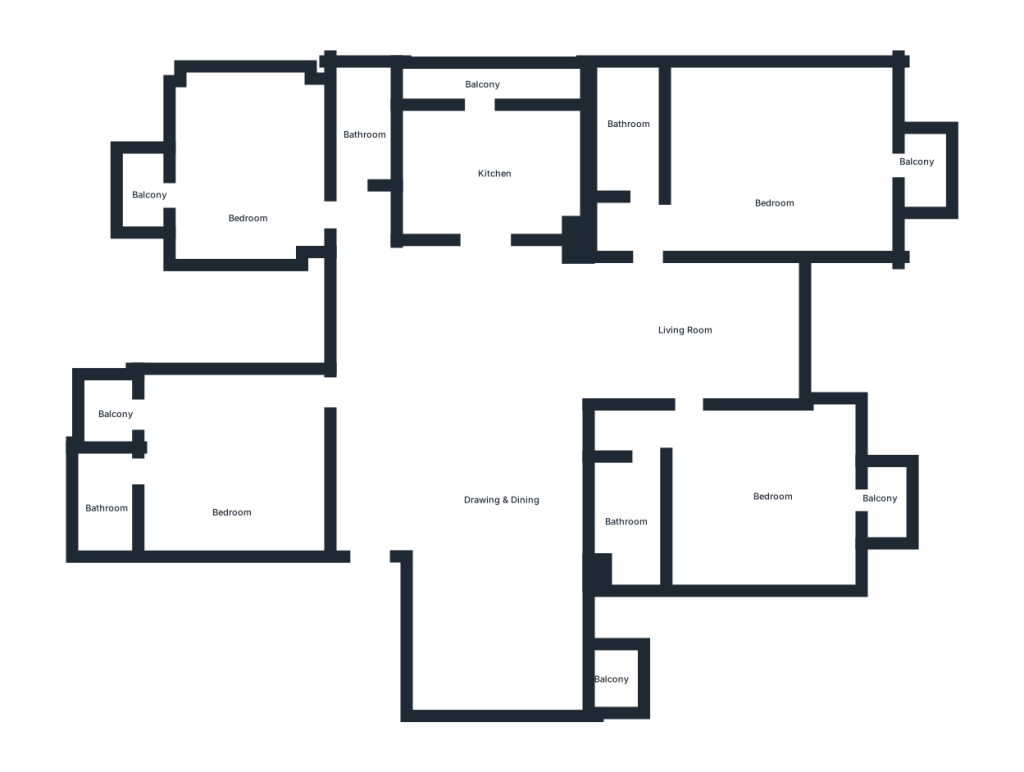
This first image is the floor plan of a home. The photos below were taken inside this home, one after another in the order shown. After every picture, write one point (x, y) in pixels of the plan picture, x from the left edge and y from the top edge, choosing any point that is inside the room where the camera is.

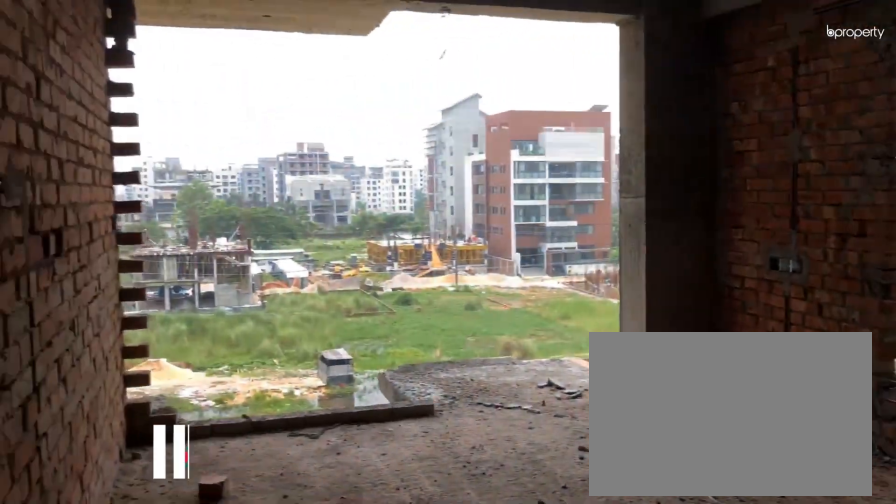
(758, 495)
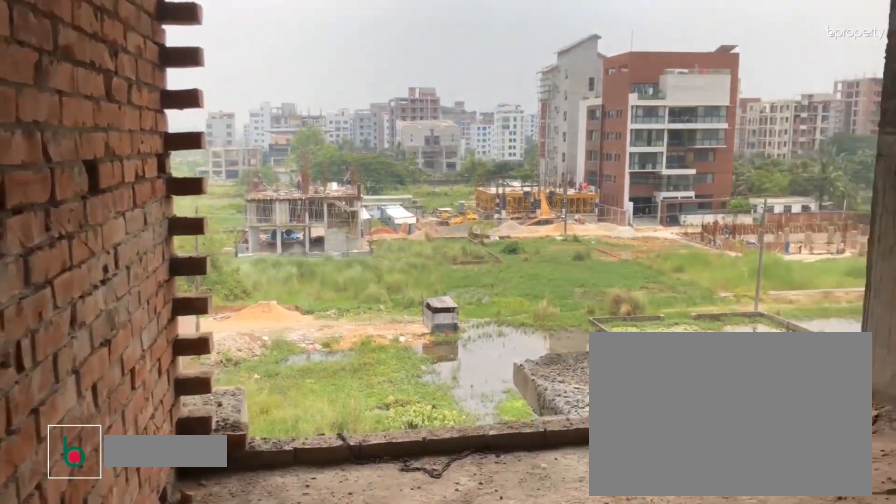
(758, 495)
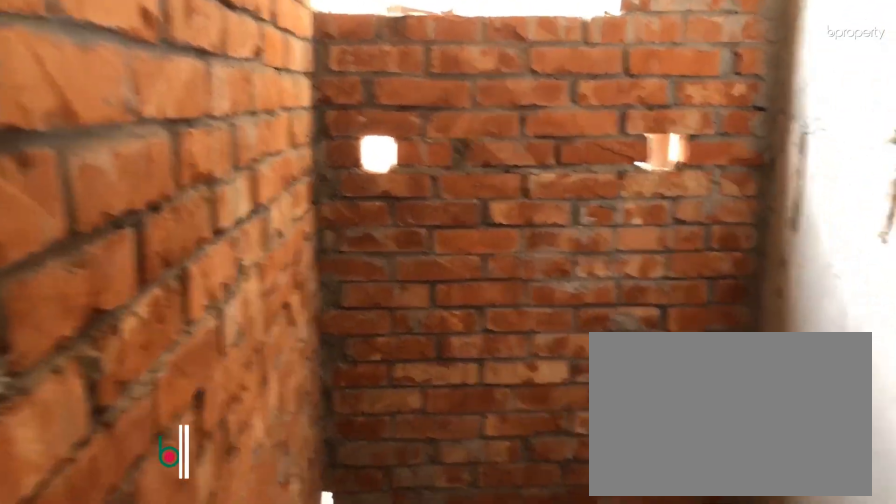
(625, 535)
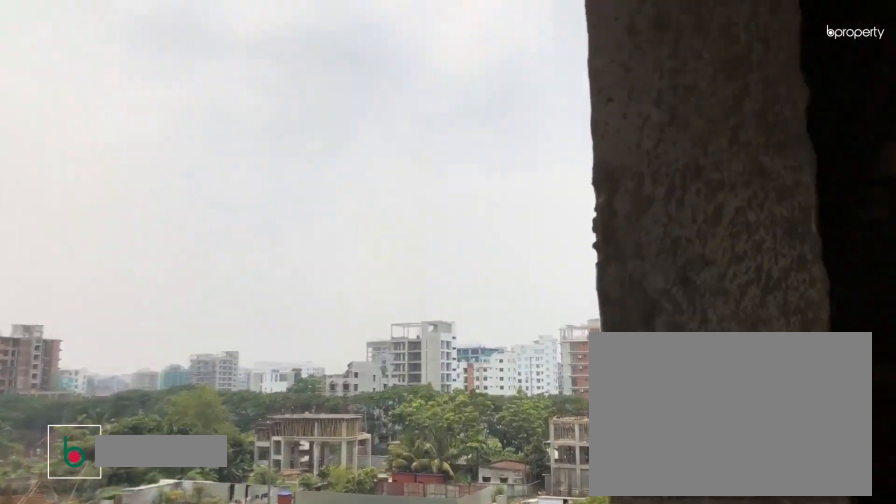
(882, 503)
